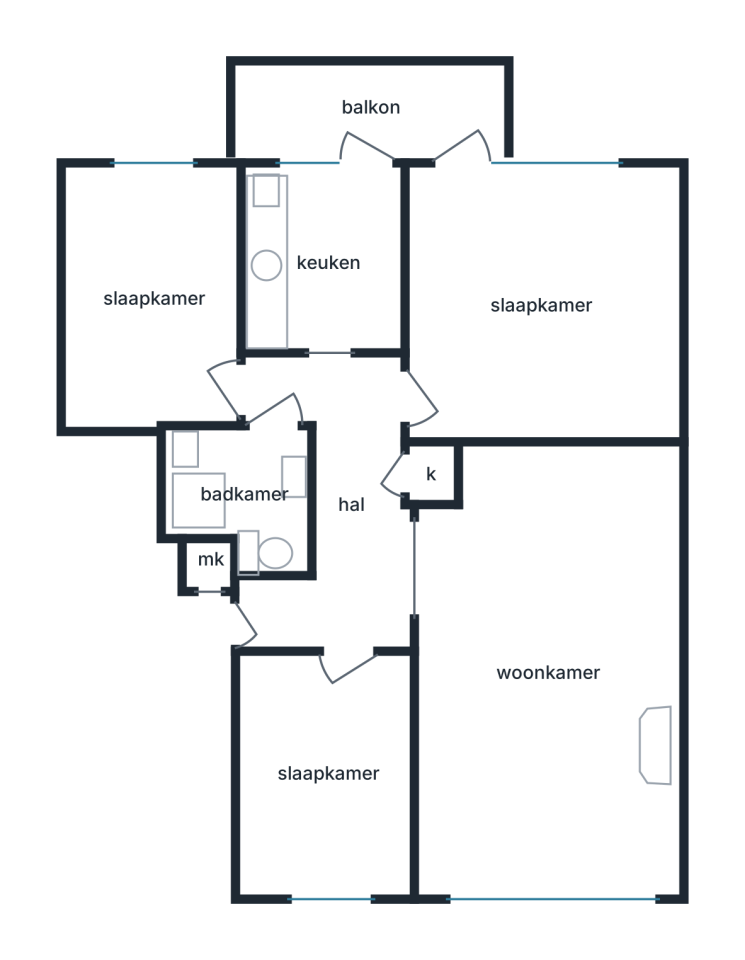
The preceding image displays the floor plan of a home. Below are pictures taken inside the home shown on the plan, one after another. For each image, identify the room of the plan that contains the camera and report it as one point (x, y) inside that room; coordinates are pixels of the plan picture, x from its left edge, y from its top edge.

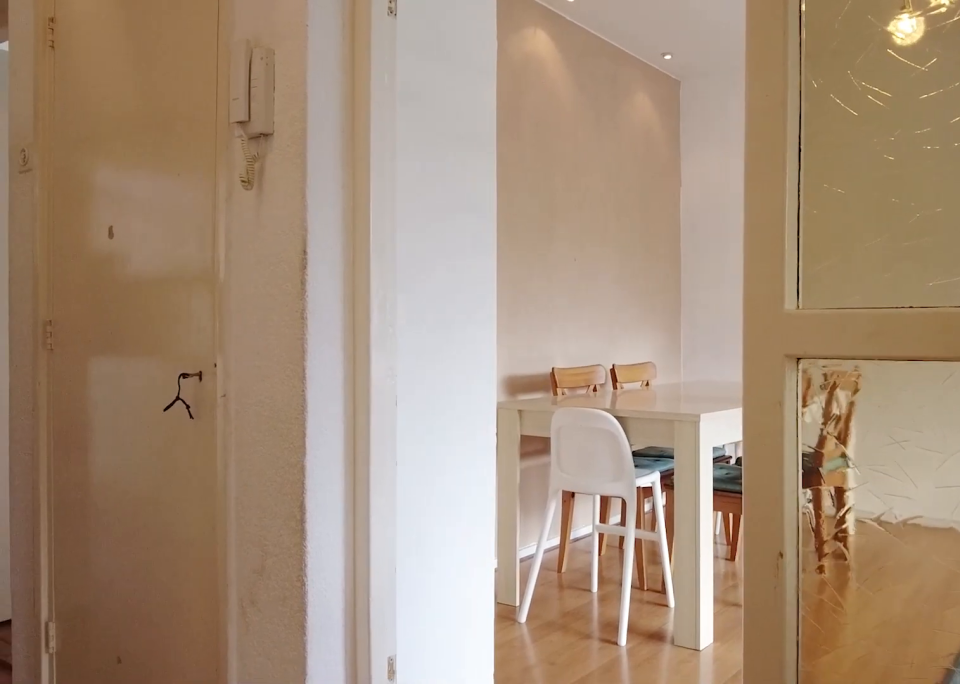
(339, 503)
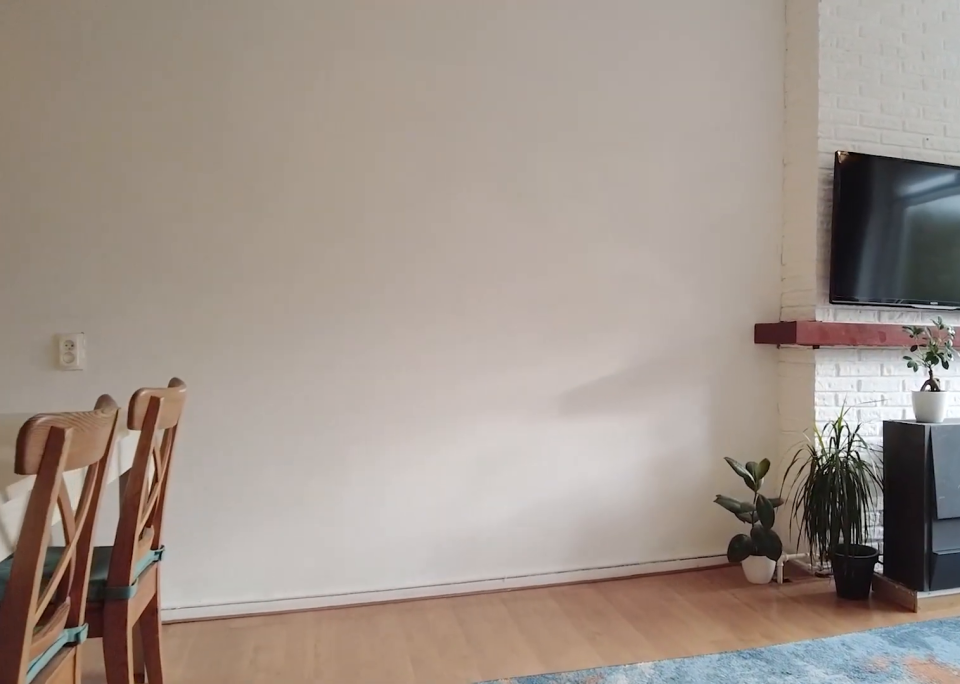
(547, 670)
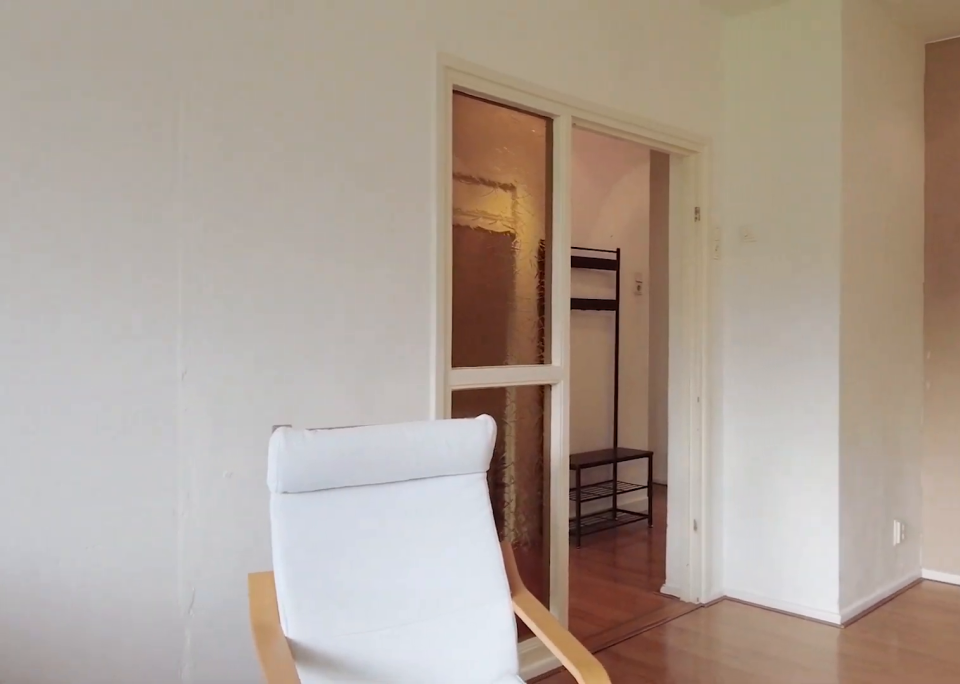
(547, 670)
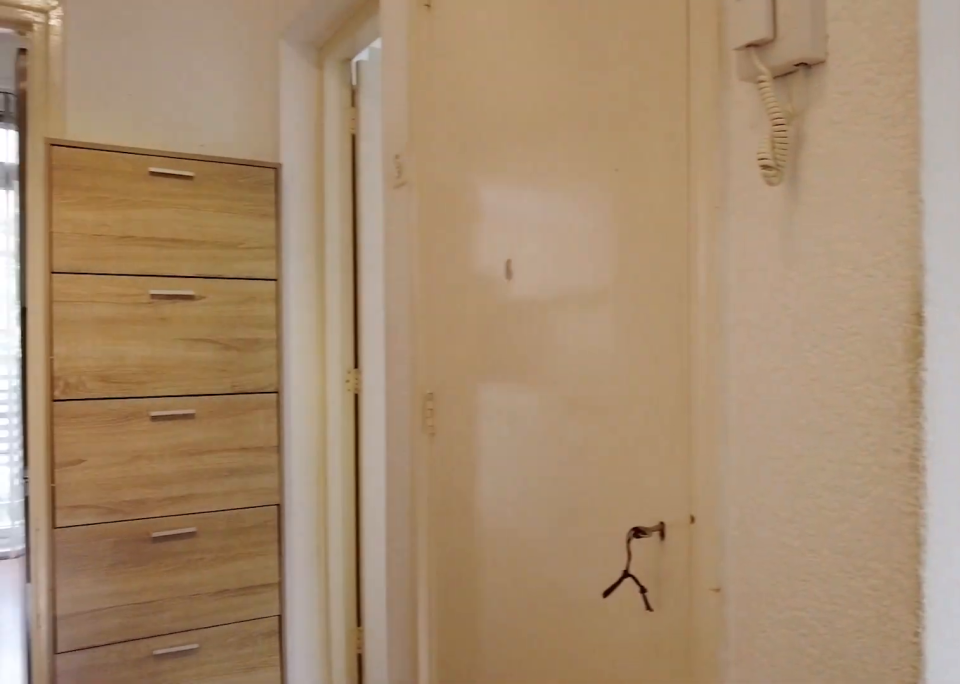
(339, 503)
